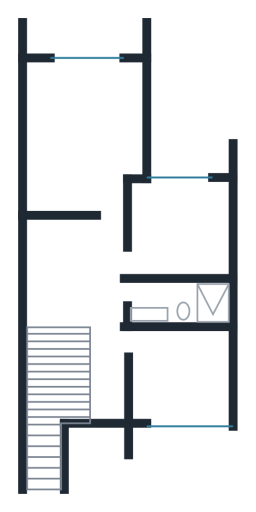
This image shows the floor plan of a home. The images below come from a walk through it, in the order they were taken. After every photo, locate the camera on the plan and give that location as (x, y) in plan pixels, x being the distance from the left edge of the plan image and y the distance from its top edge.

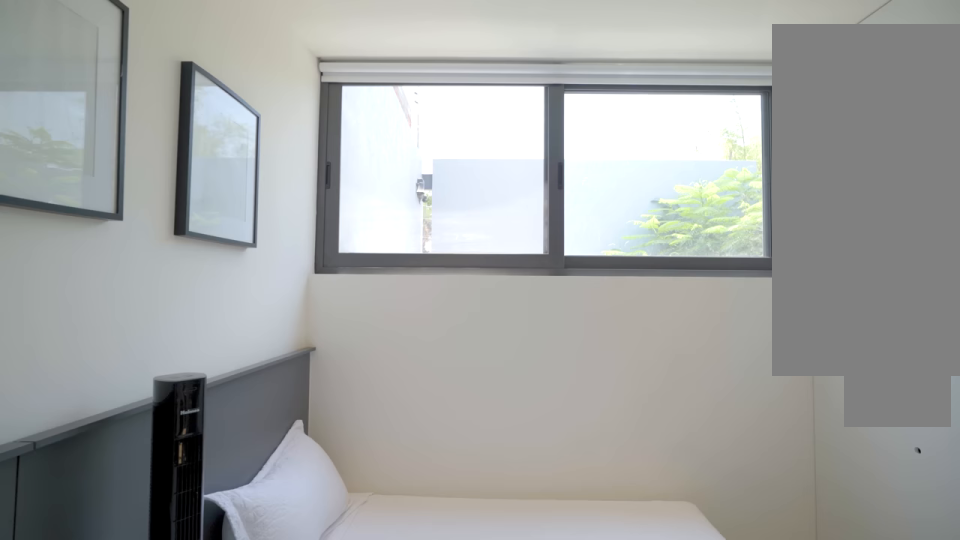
(153, 387)
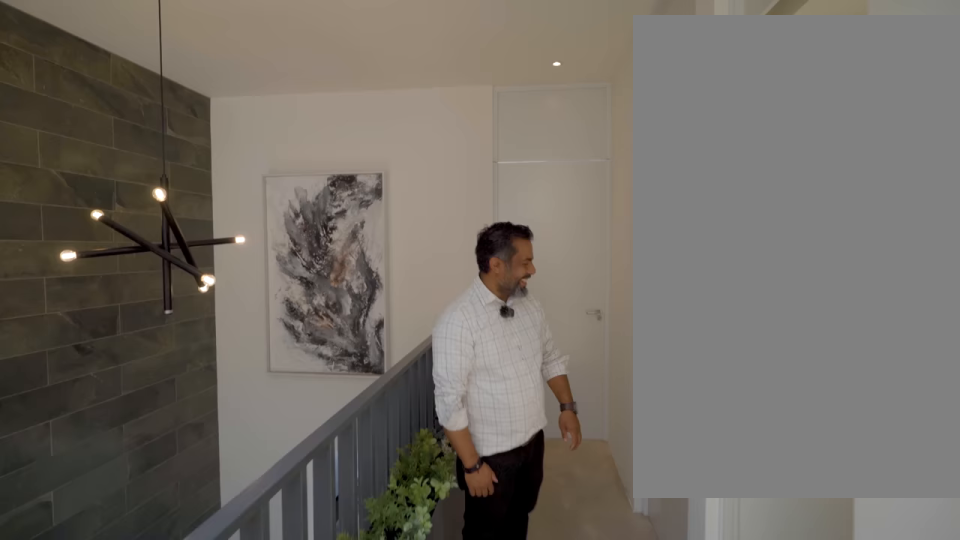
(110, 287)
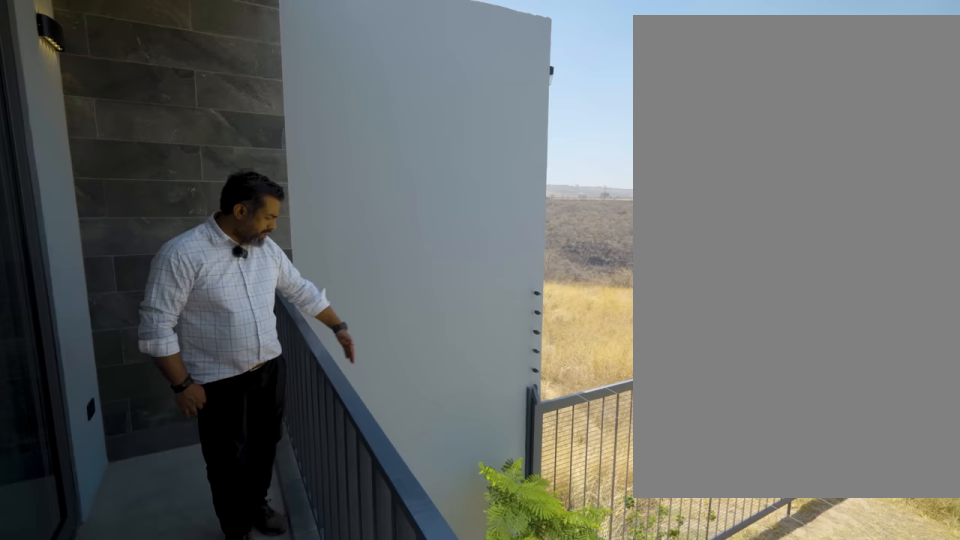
(82, 42)
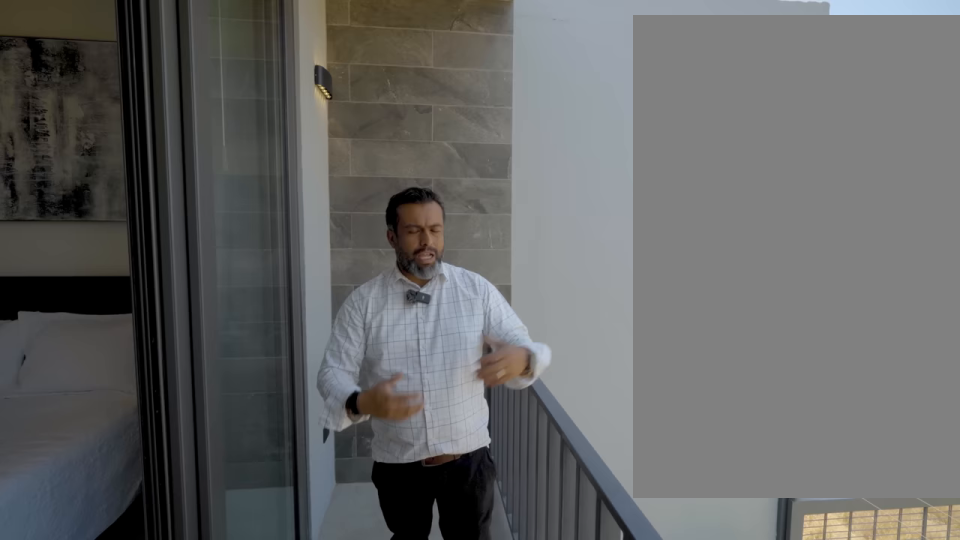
(96, 43)
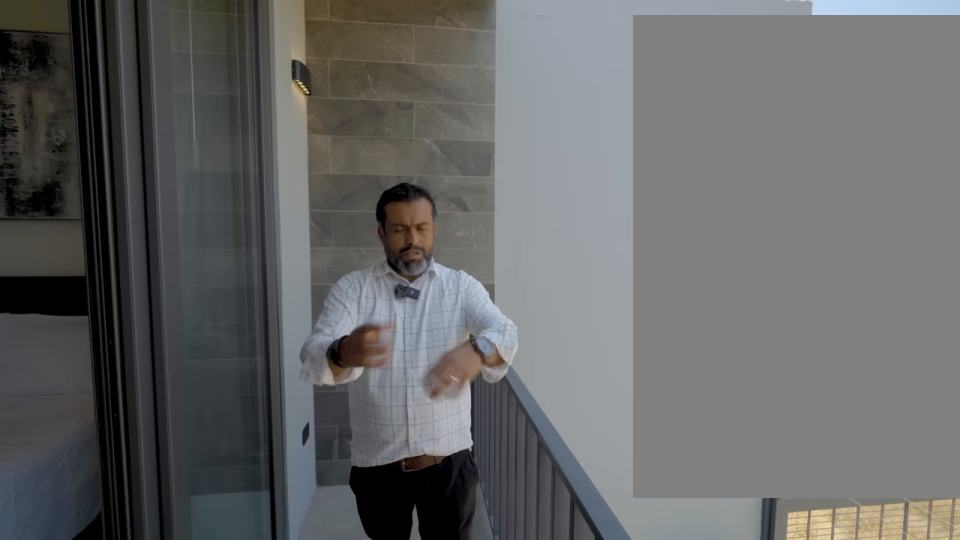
(96, 43)
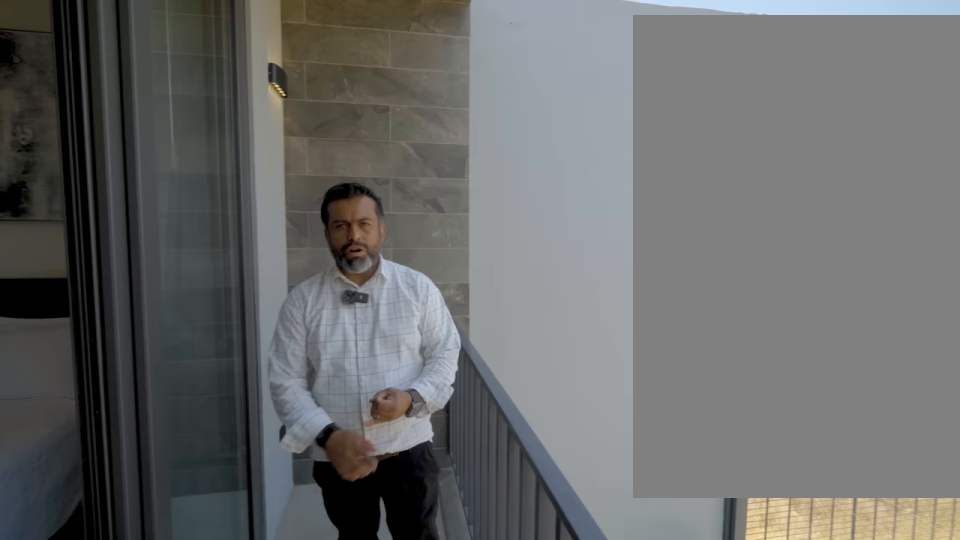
(96, 43)
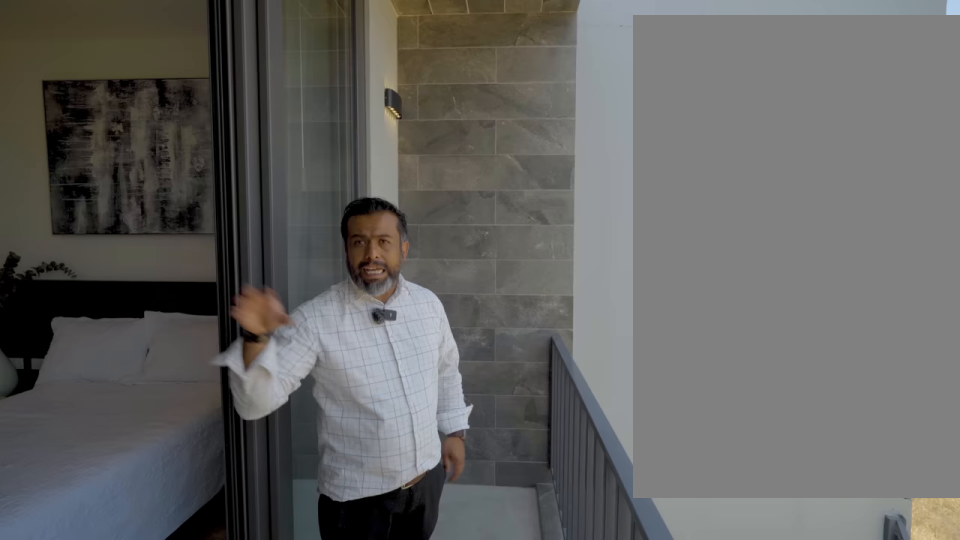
(97, 43)
